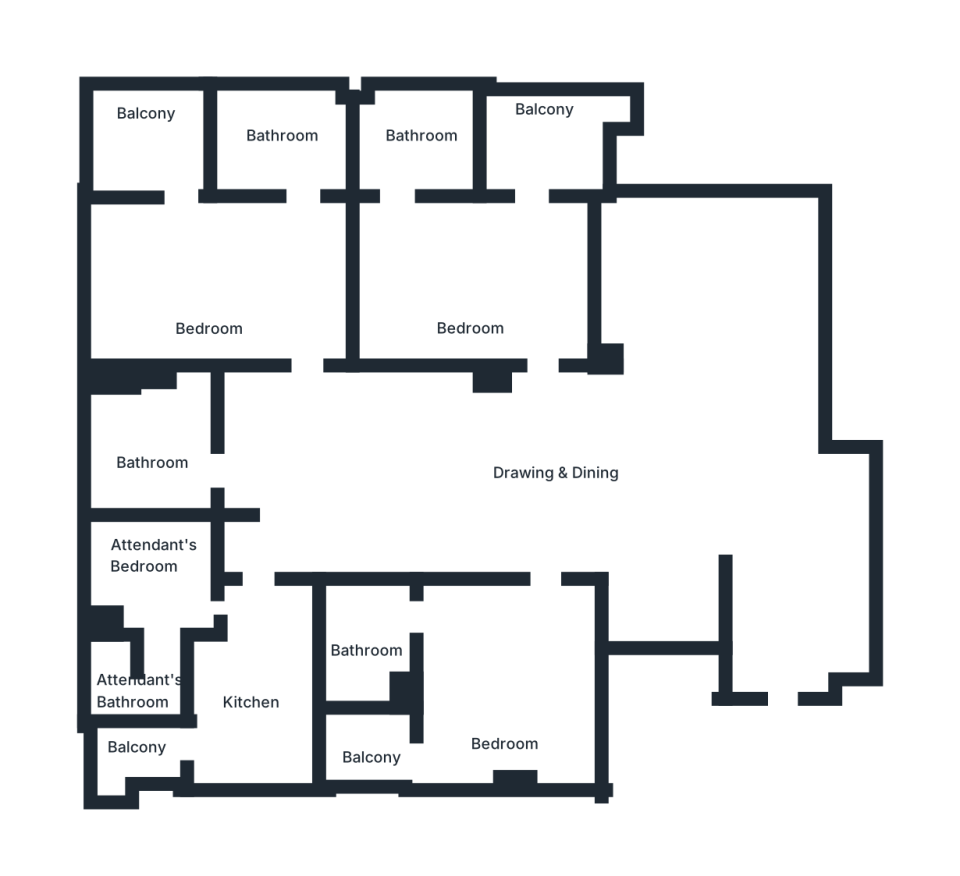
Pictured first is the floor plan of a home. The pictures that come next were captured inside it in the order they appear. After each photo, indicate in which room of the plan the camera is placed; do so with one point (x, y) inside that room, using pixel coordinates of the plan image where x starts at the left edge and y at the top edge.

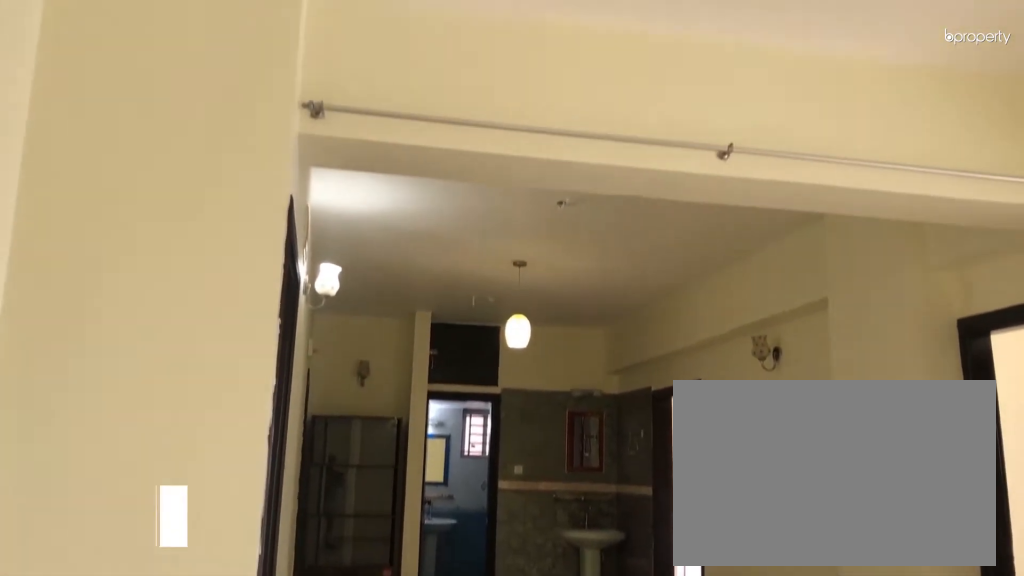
(605, 488)
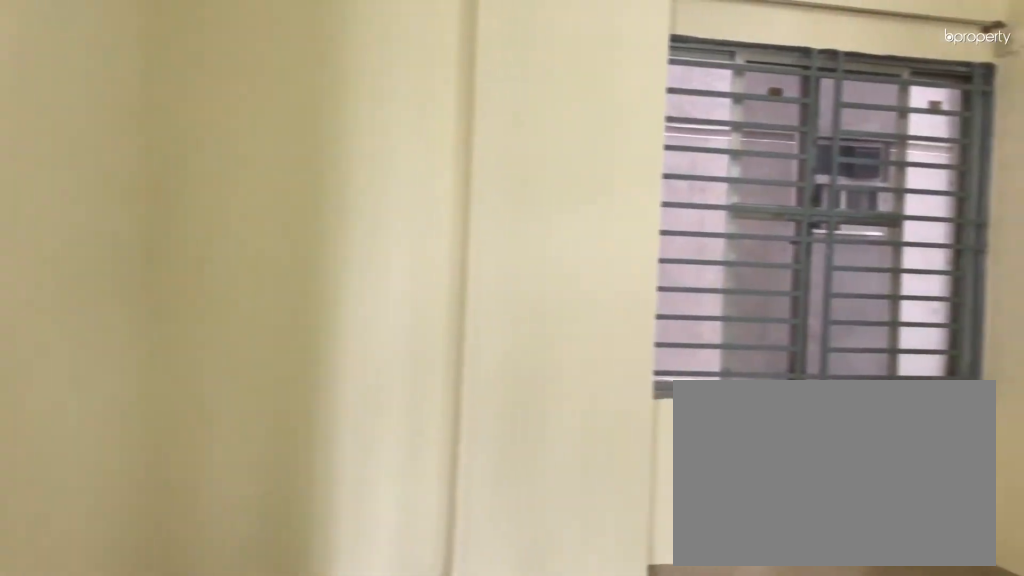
(499, 672)
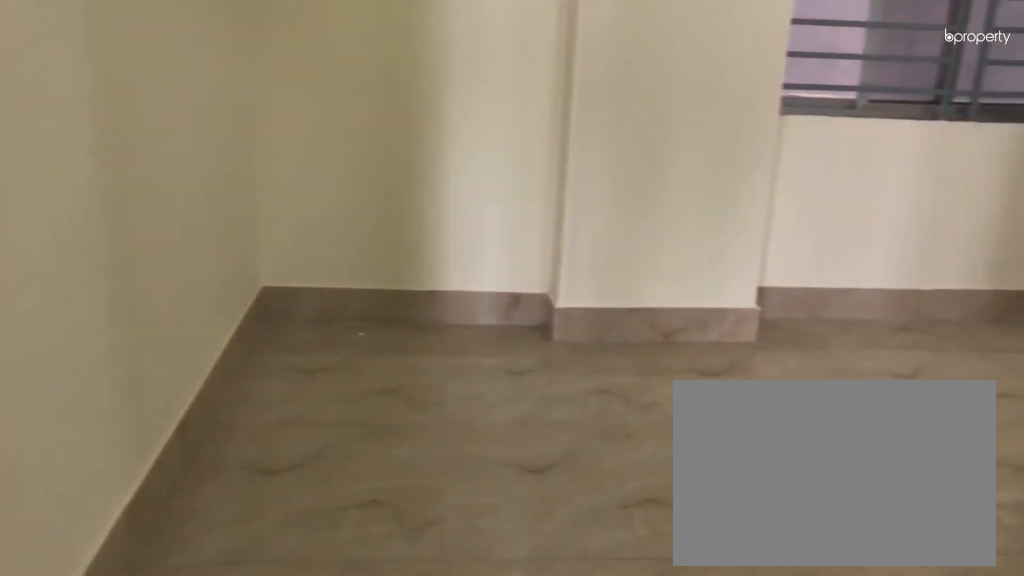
(499, 672)
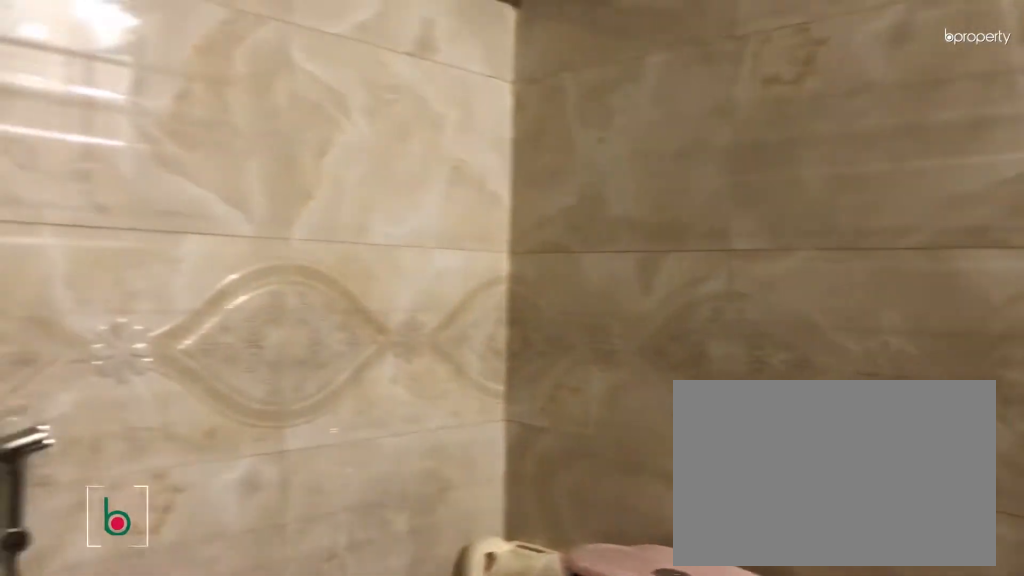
(365, 654)
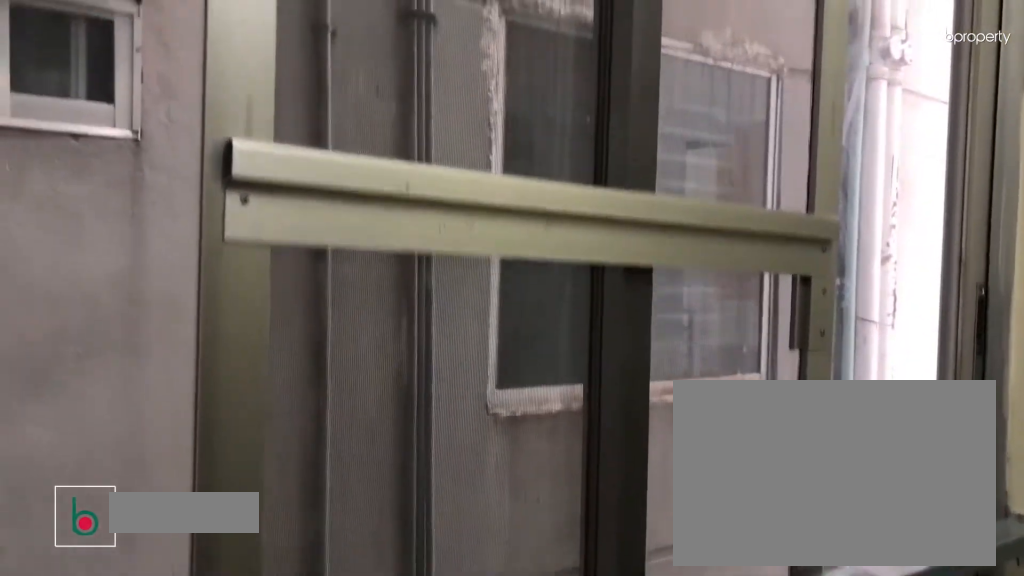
(371, 756)
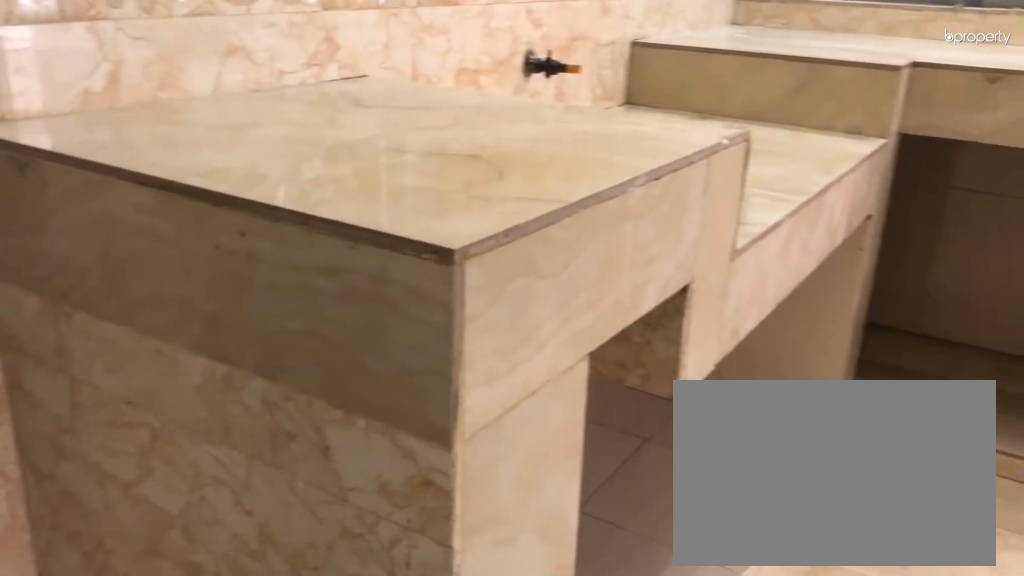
(259, 694)
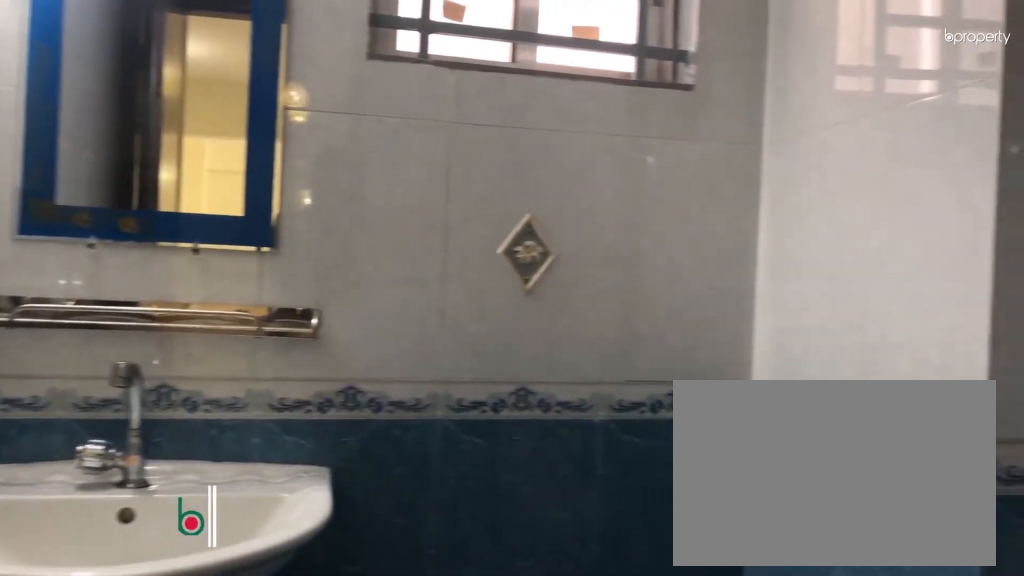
(153, 448)
